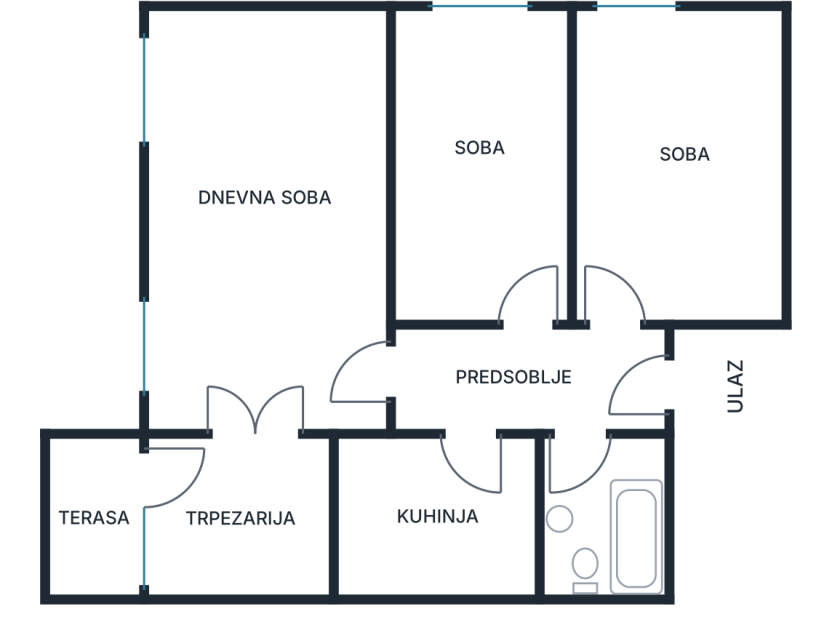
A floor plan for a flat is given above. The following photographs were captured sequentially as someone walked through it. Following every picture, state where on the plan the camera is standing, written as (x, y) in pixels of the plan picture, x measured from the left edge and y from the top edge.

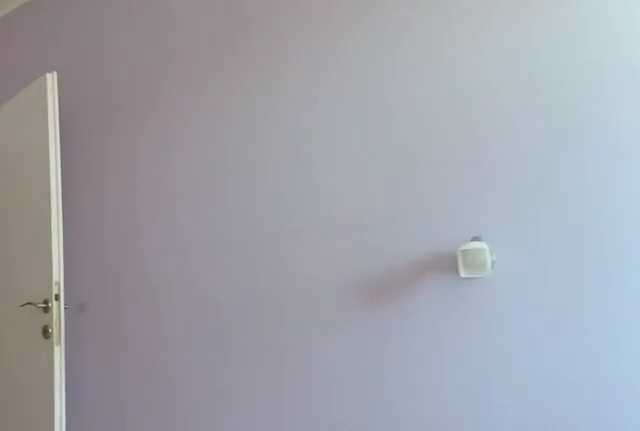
(736, 121)
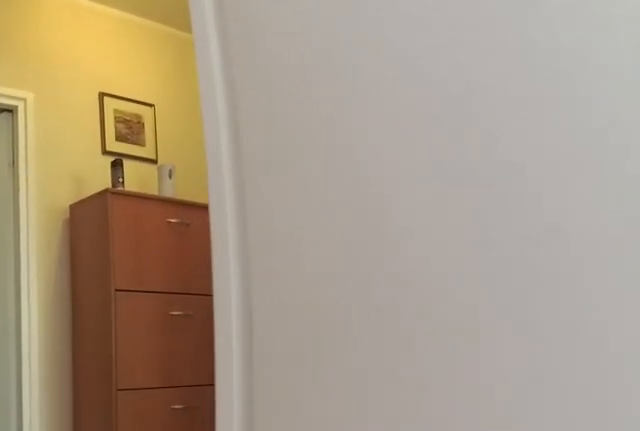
(674, 269)
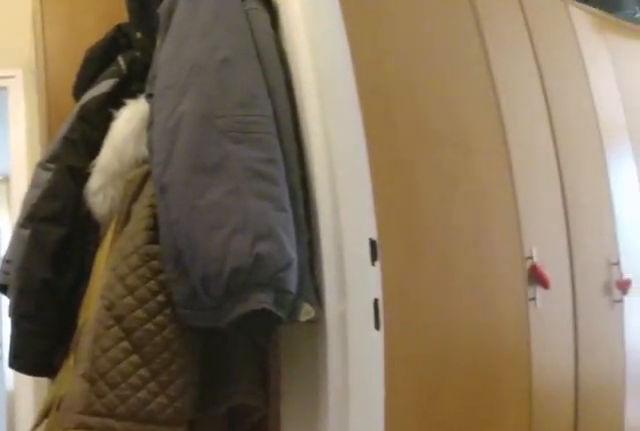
(580, 372)
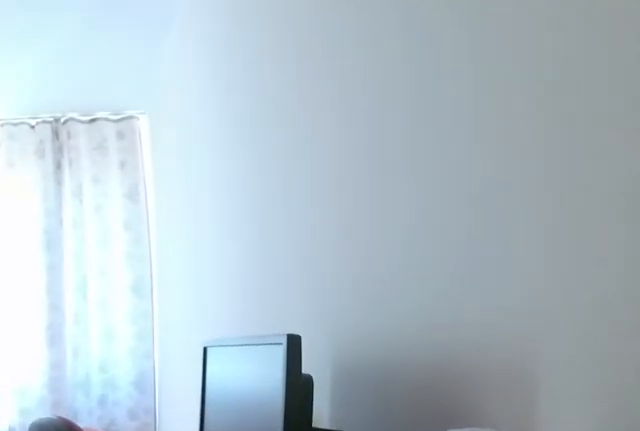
(521, 278)
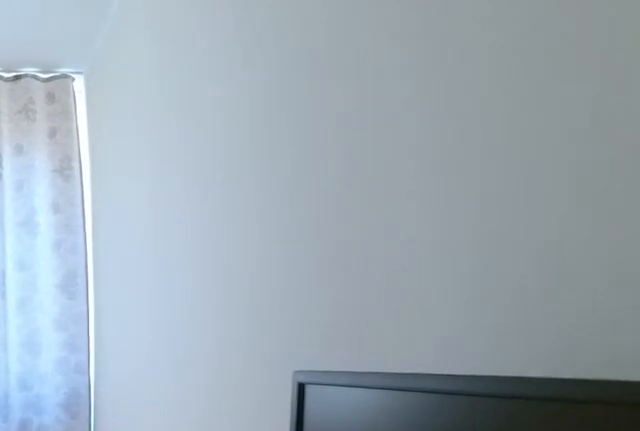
(514, 226)
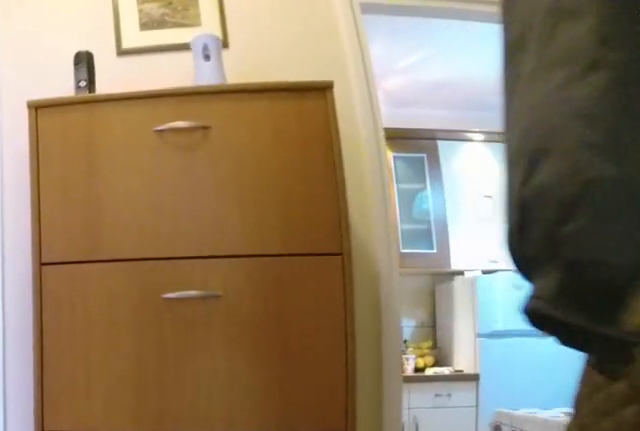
(520, 307)
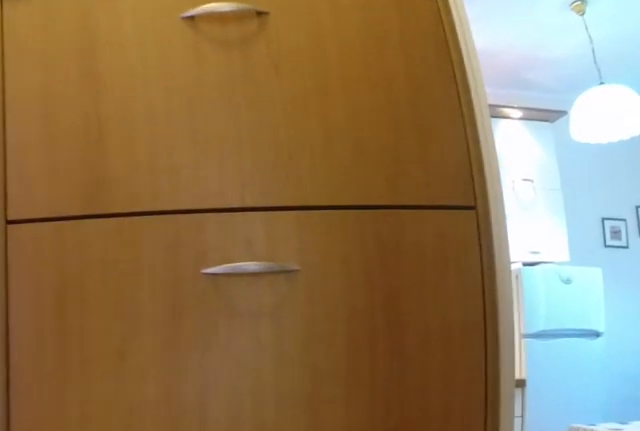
(525, 346)
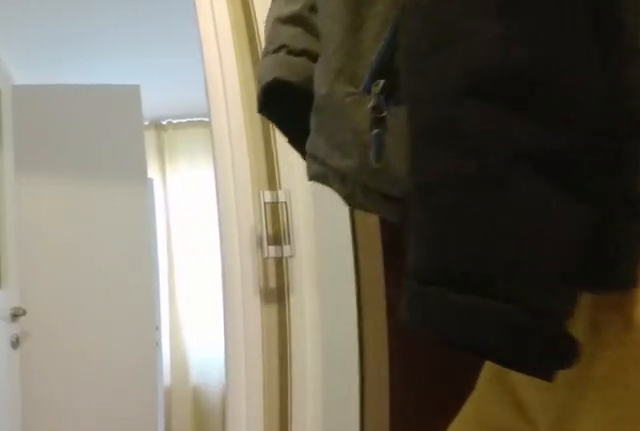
(516, 386)
